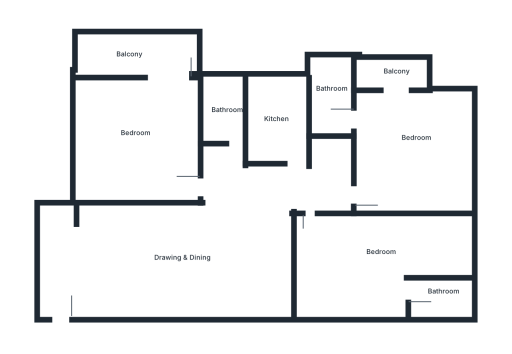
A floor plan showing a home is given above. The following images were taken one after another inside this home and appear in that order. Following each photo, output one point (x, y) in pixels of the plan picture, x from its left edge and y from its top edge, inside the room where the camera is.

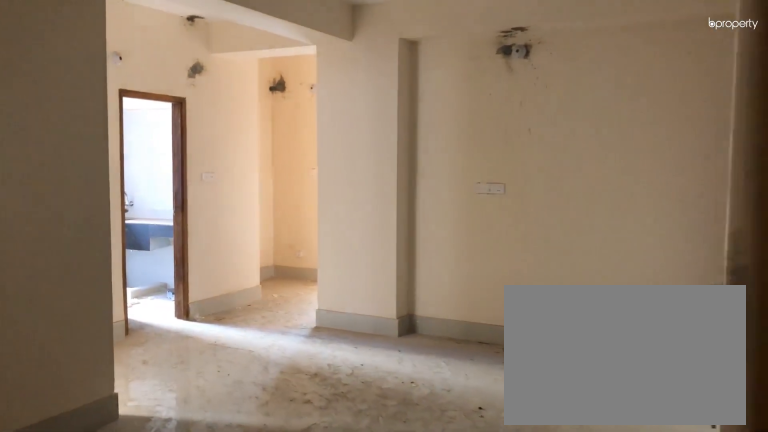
(60, 312)
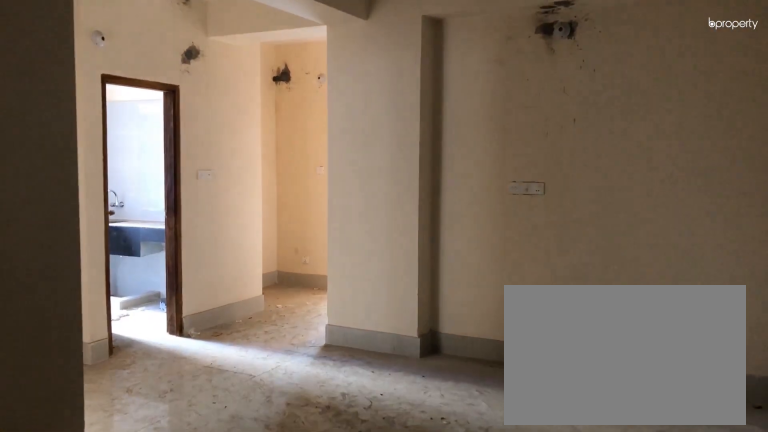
(60, 312)
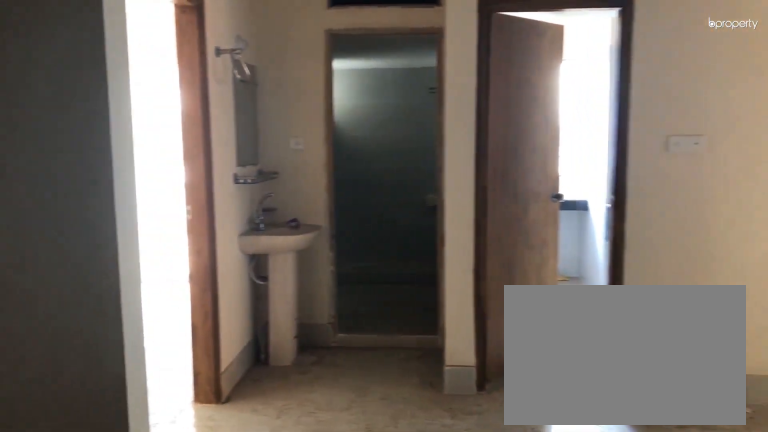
(165, 254)
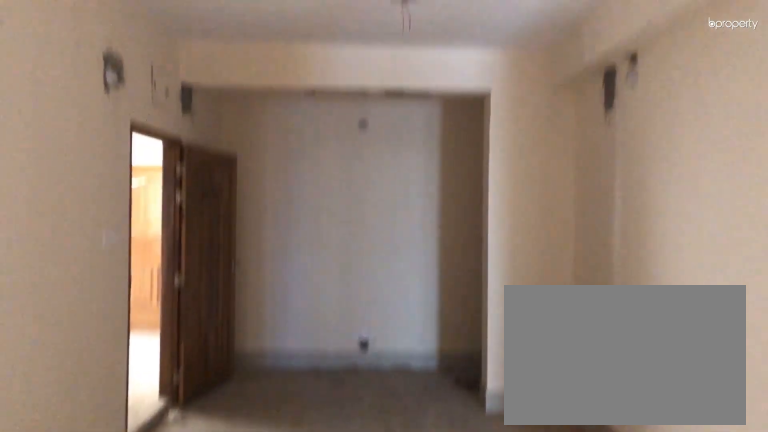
(165, 254)
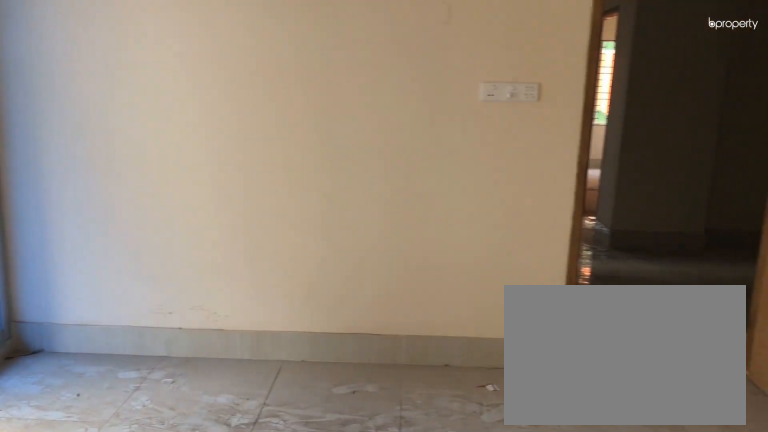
(138, 137)
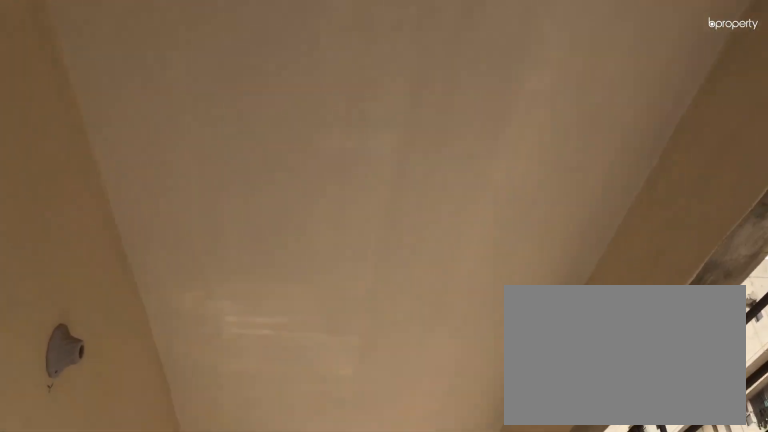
(136, 55)
